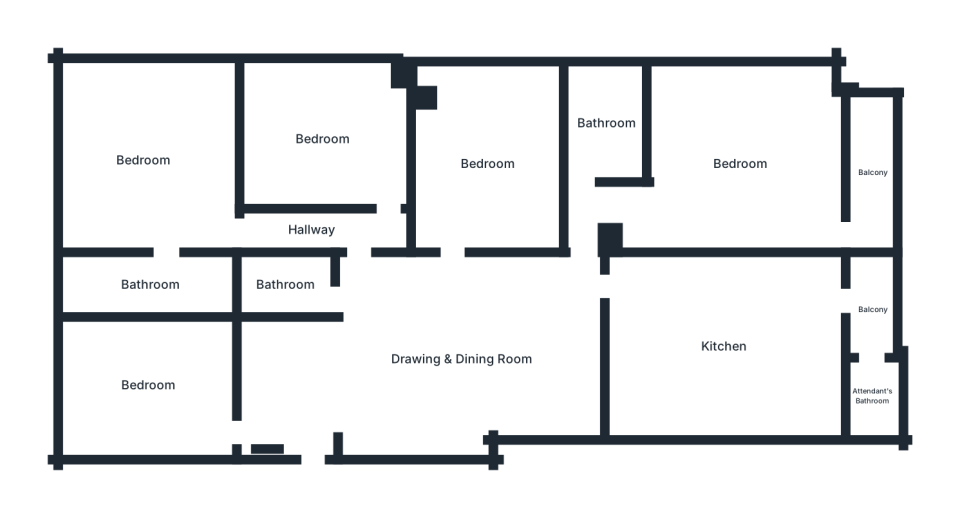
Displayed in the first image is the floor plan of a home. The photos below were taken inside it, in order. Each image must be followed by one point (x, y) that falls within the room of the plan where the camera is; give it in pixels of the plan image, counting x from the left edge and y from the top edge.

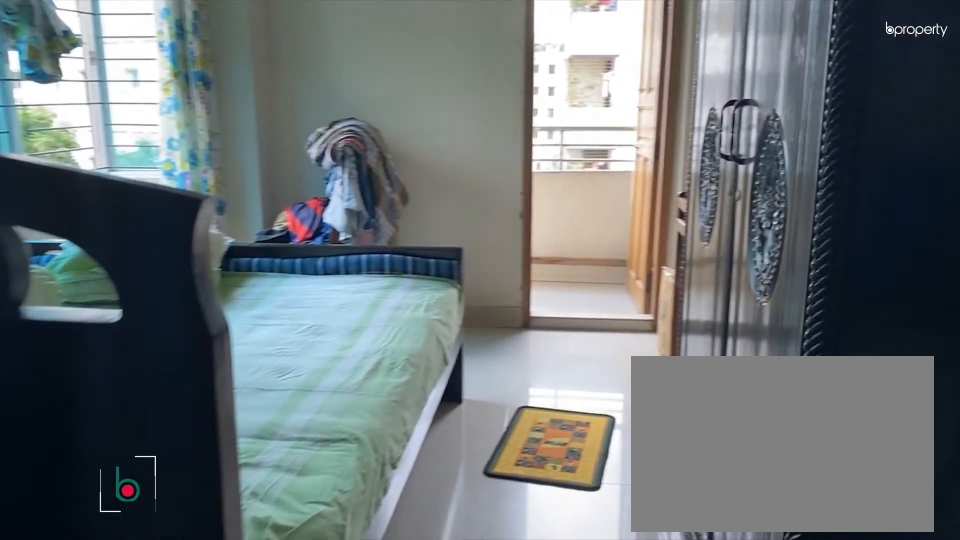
(736, 167)
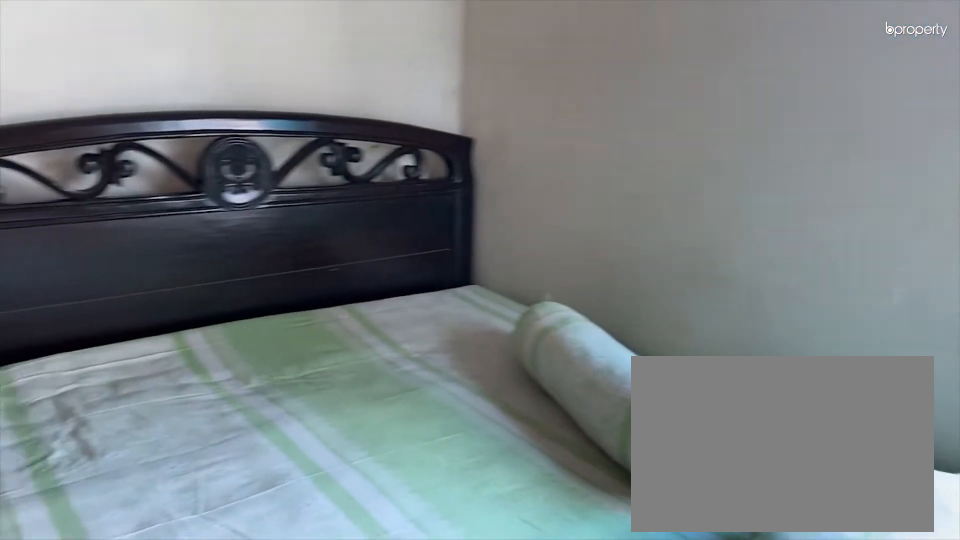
(736, 167)
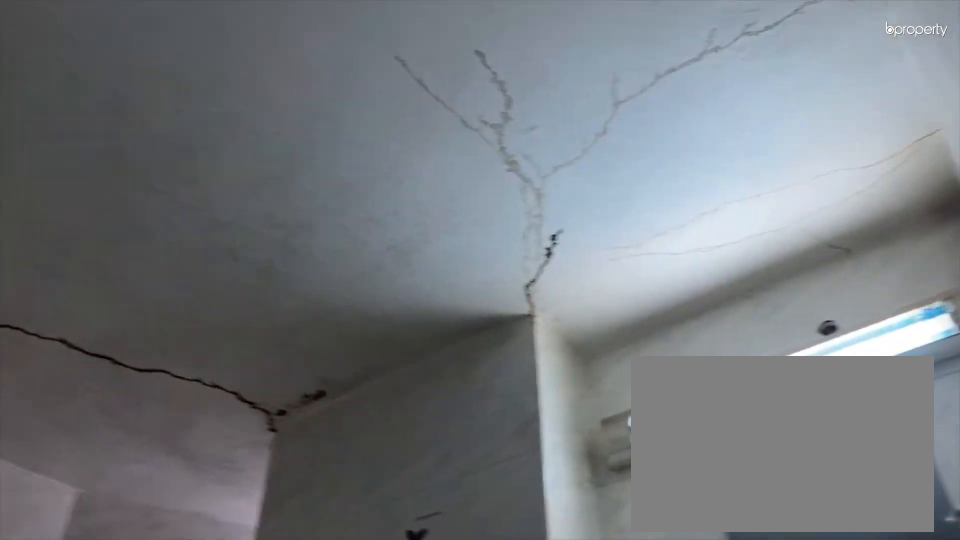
(613, 125)
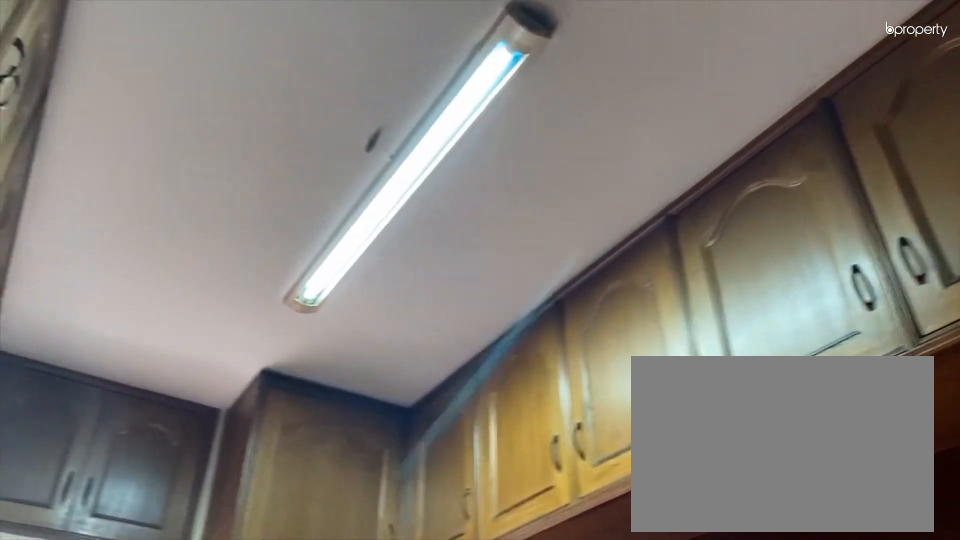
(726, 336)
